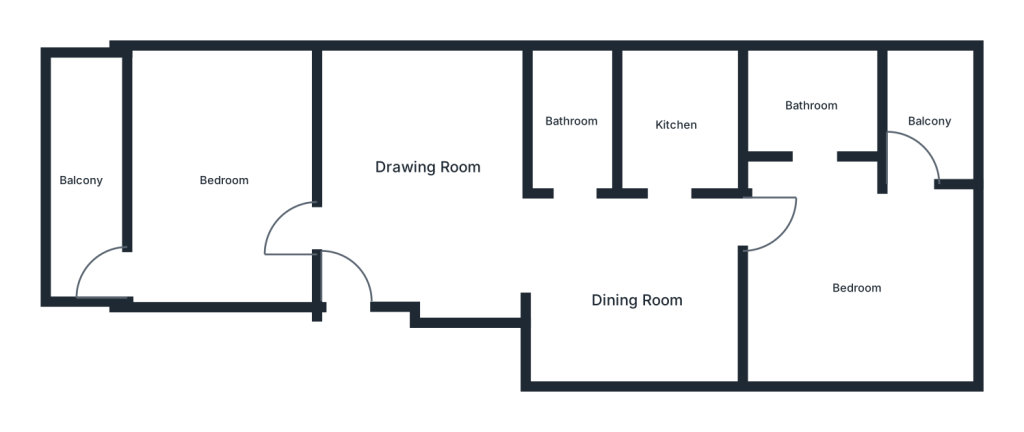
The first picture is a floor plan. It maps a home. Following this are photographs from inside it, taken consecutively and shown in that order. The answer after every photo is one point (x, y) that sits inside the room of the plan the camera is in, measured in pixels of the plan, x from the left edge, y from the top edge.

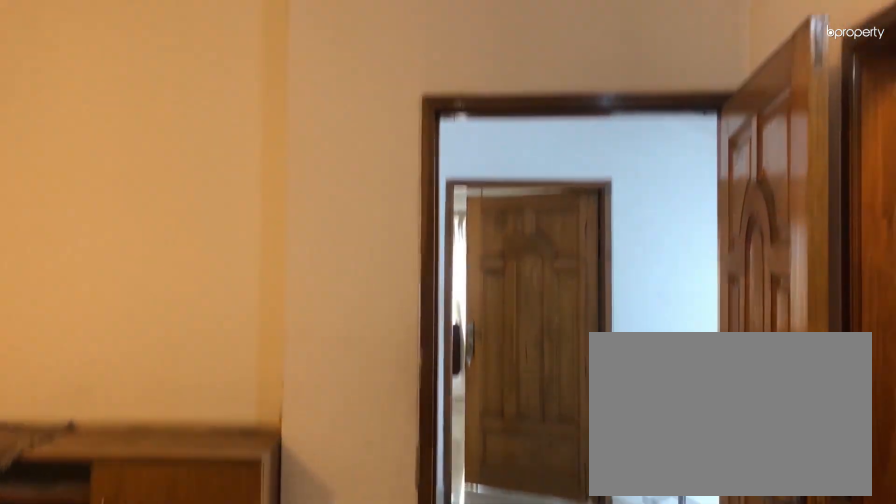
(431, 165)
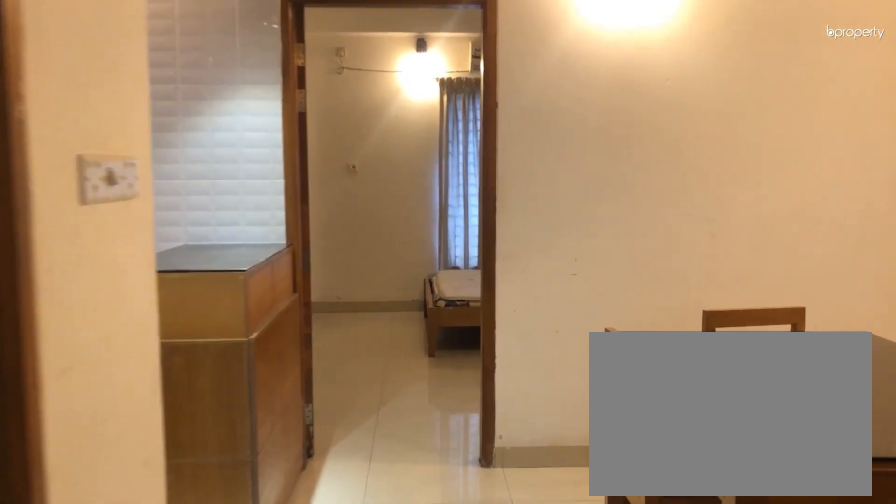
(626, 291)
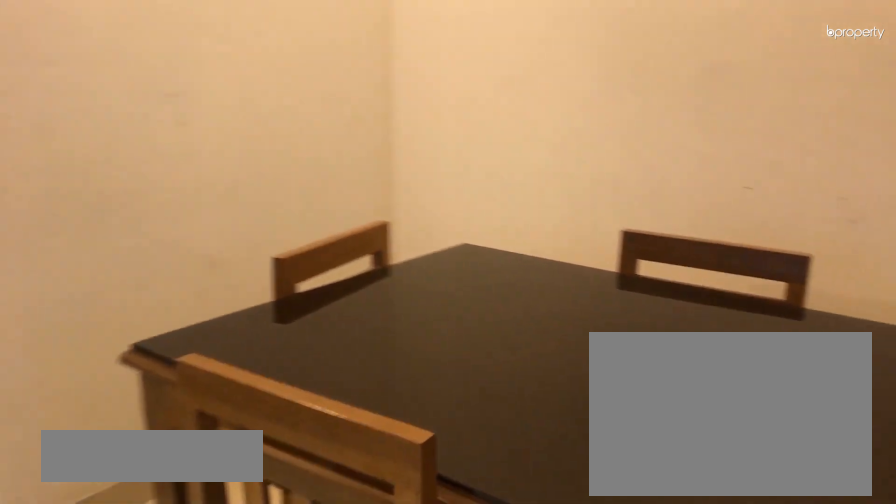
(626, 291)
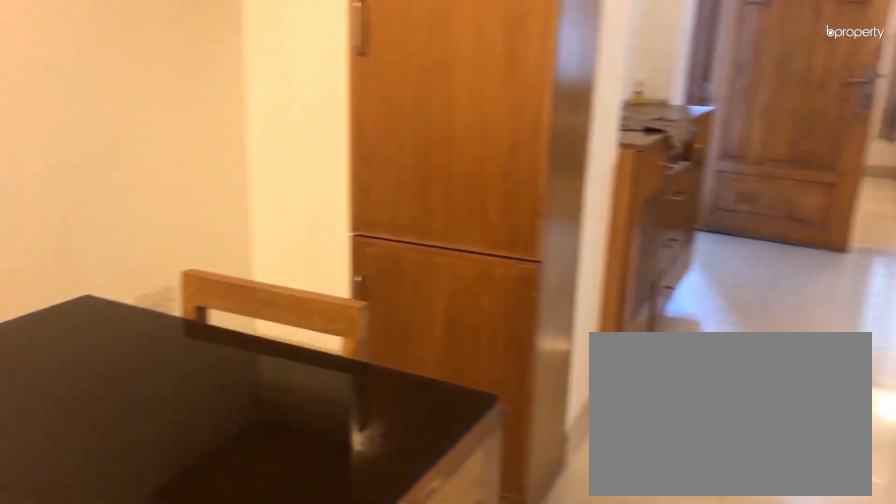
(632, 298)
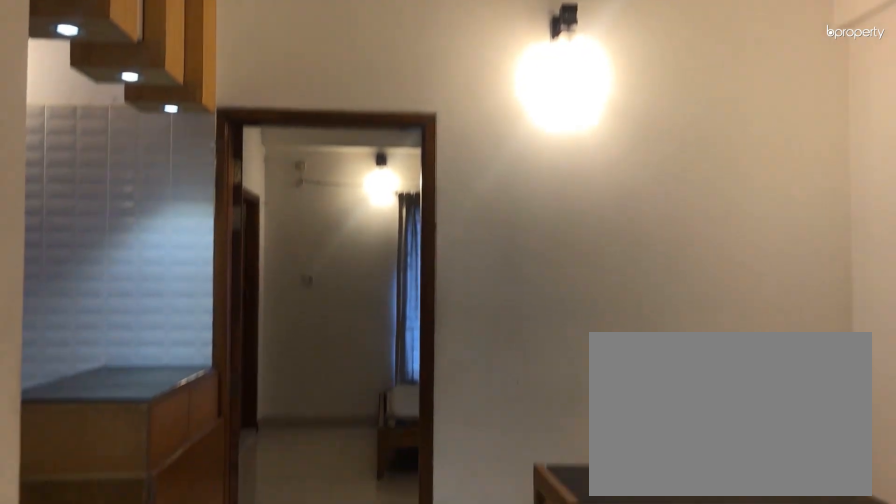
(632, 298)
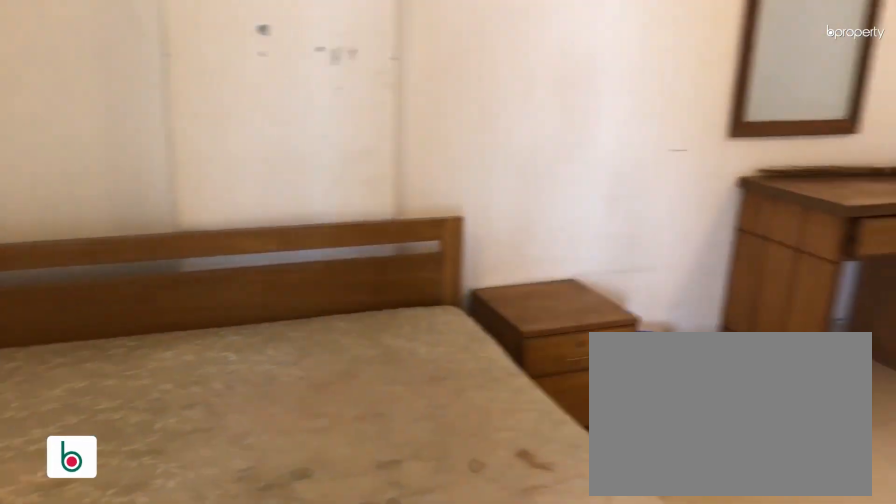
(856, 285)
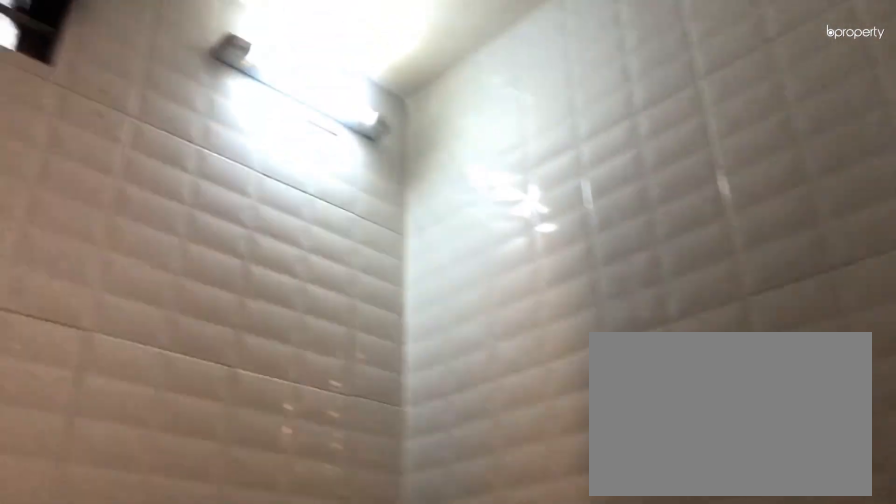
(809, 103)
